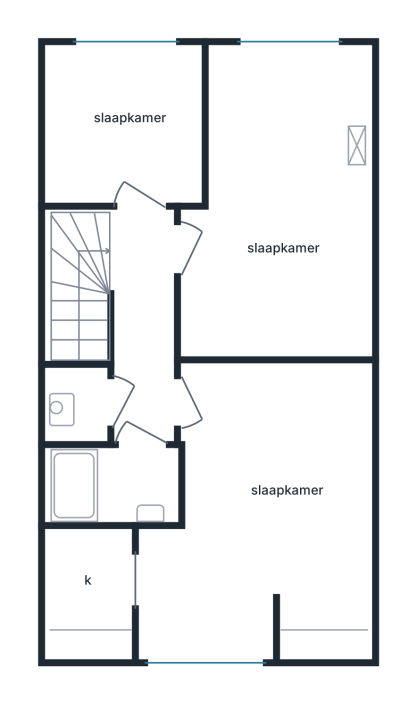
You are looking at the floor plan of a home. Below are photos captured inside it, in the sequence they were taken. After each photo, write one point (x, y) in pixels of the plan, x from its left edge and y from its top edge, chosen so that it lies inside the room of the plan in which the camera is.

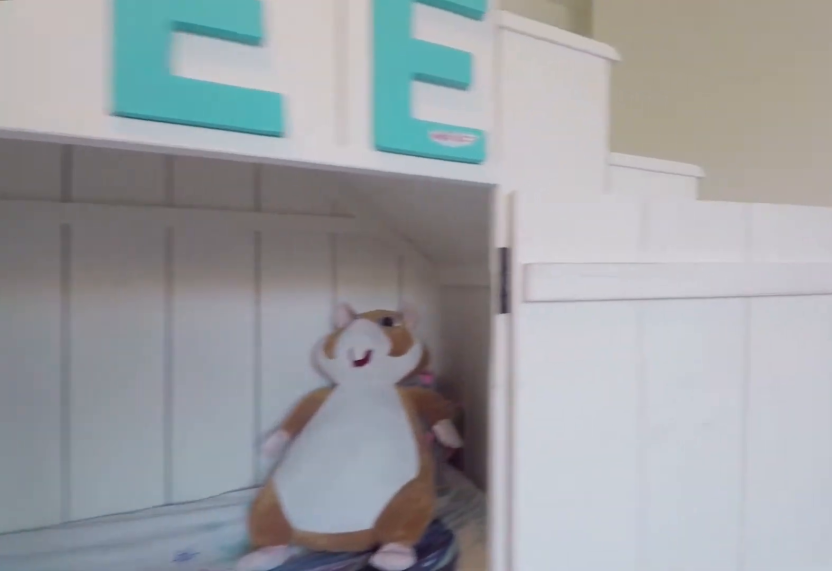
(281, 210)
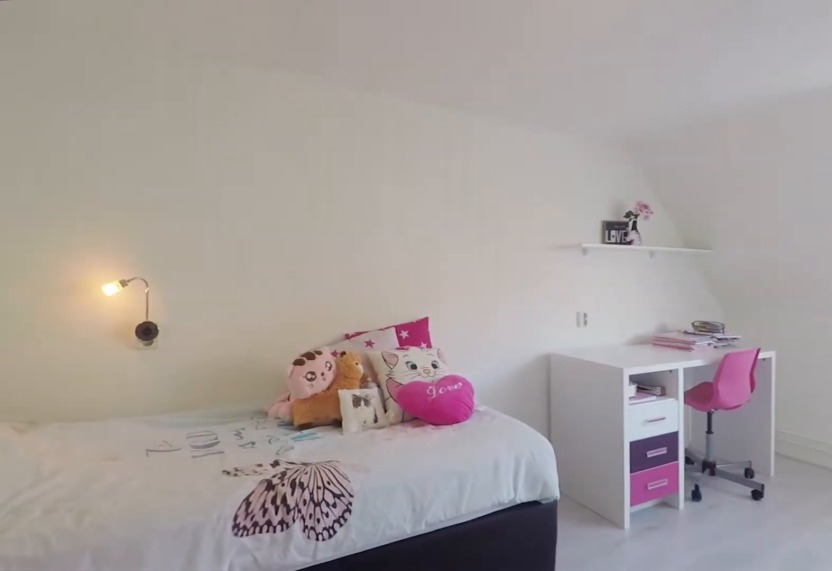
(262, 511)
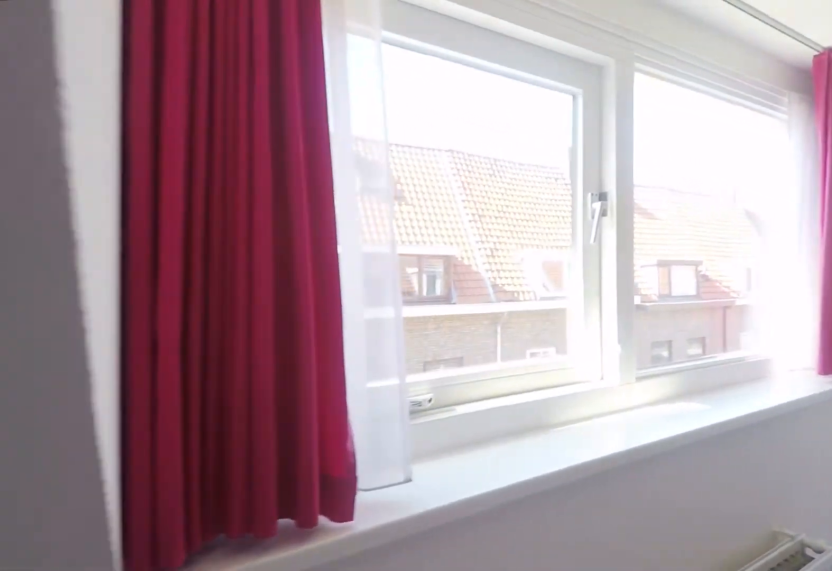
(262, 511)
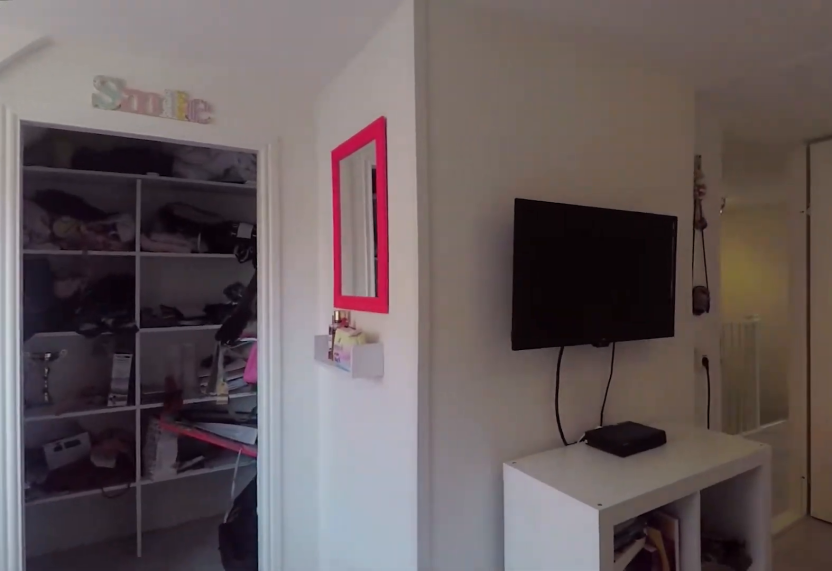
(262, 511)
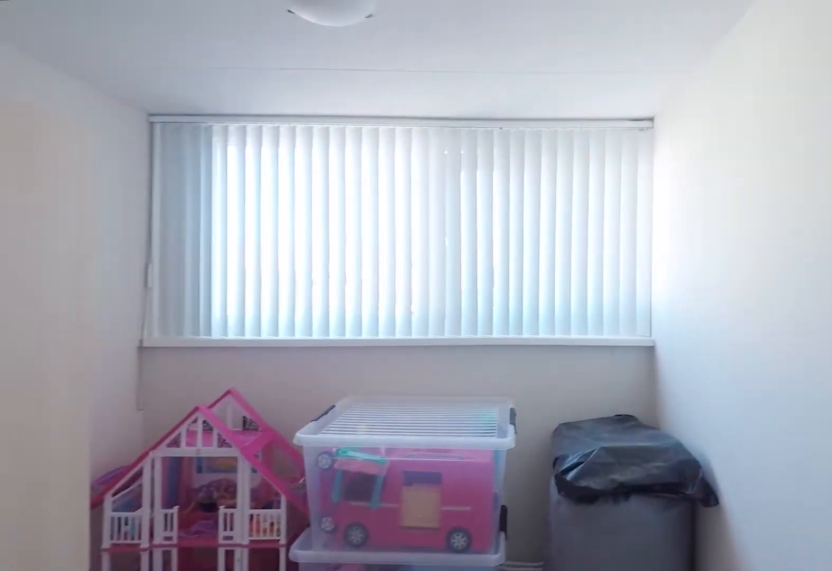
(125, 128)
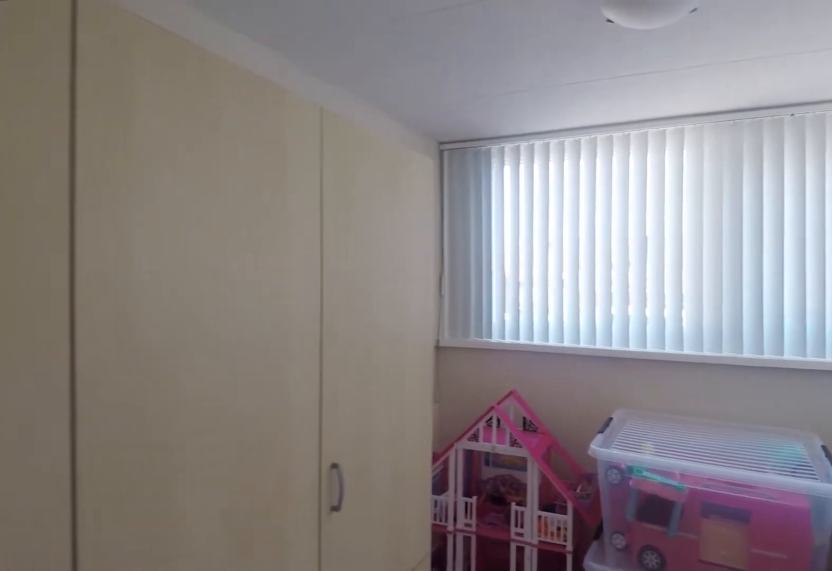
(125, 128)
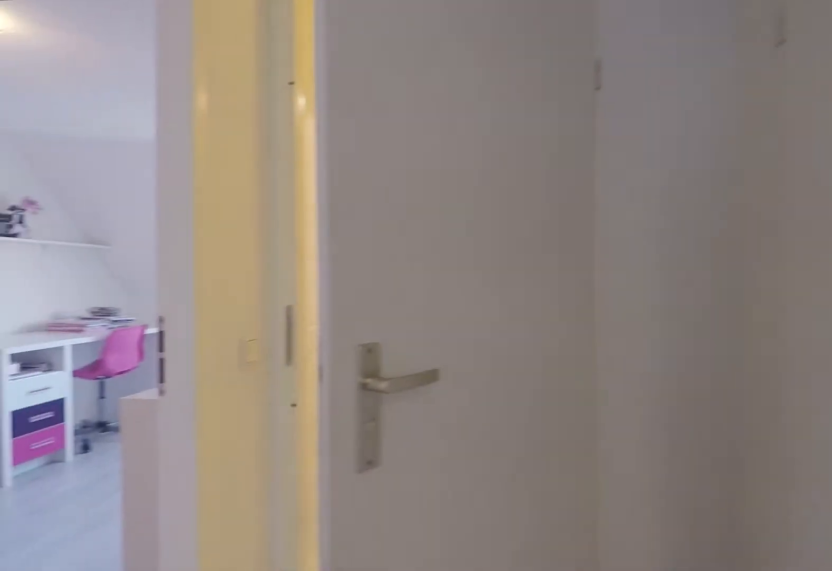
(143, 327)
